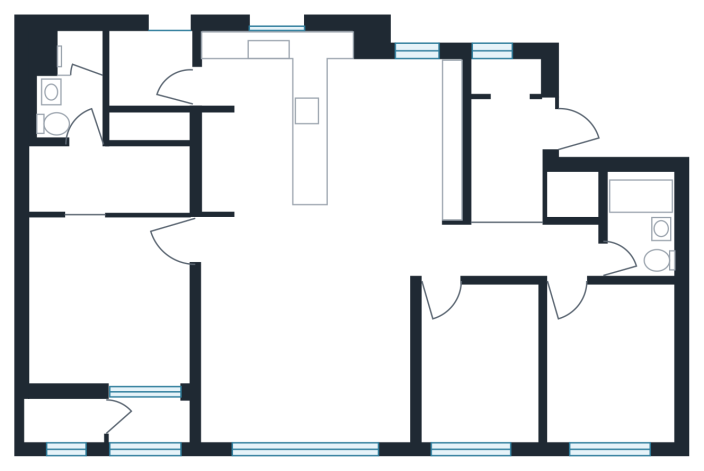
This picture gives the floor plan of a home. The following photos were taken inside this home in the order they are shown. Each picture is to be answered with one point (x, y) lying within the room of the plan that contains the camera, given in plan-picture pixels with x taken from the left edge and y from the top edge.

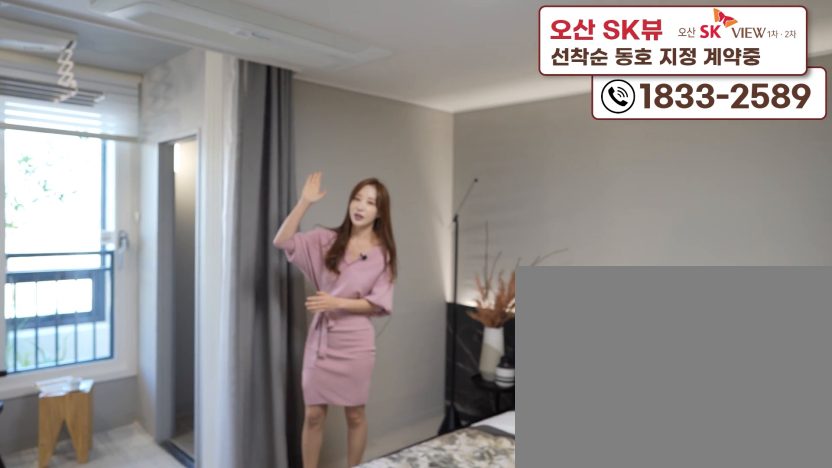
(112, 350)
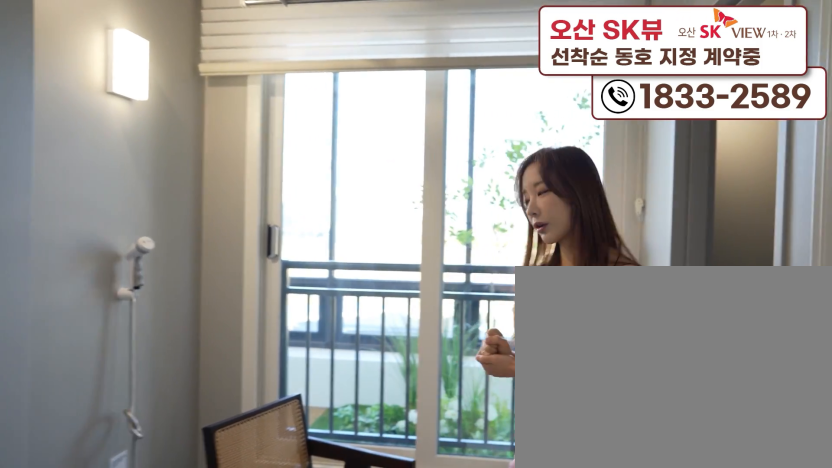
(147, 439)
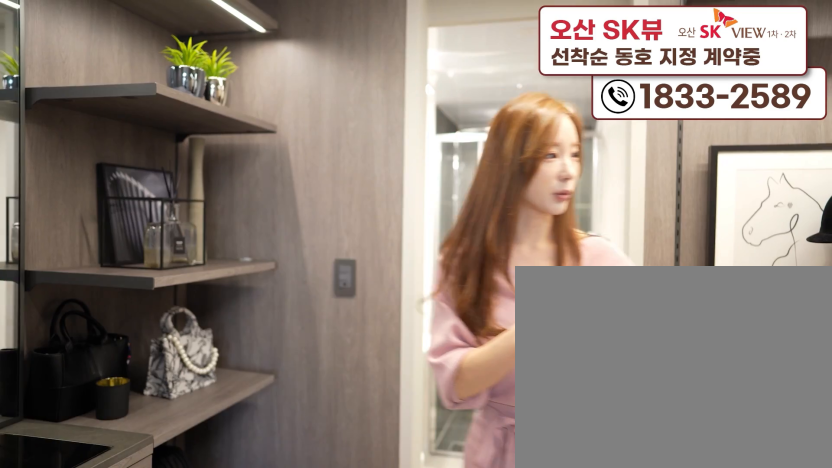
(80, 204)
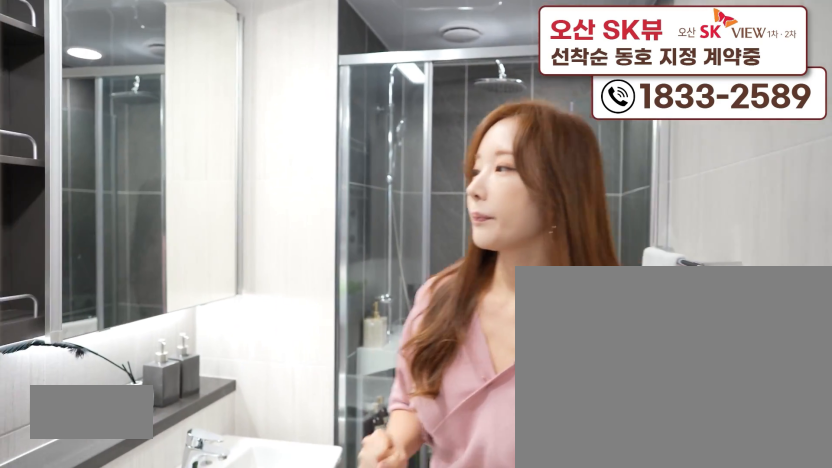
(77, 115)
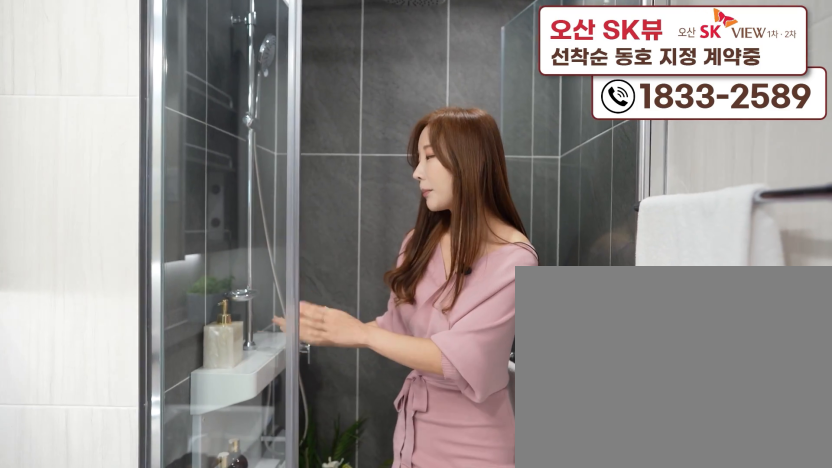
(77, 115)
